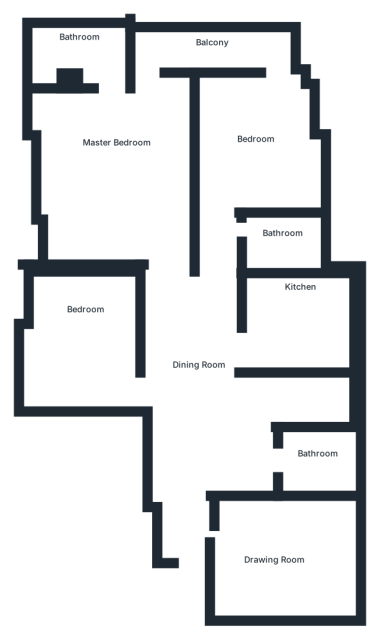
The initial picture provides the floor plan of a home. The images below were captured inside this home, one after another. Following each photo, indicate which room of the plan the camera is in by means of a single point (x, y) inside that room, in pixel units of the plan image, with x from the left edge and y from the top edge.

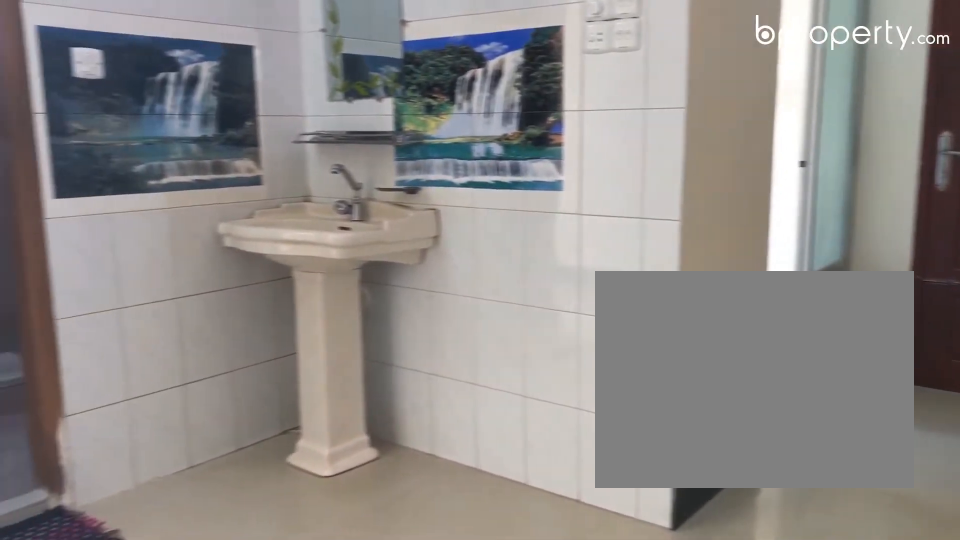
(194, 384)
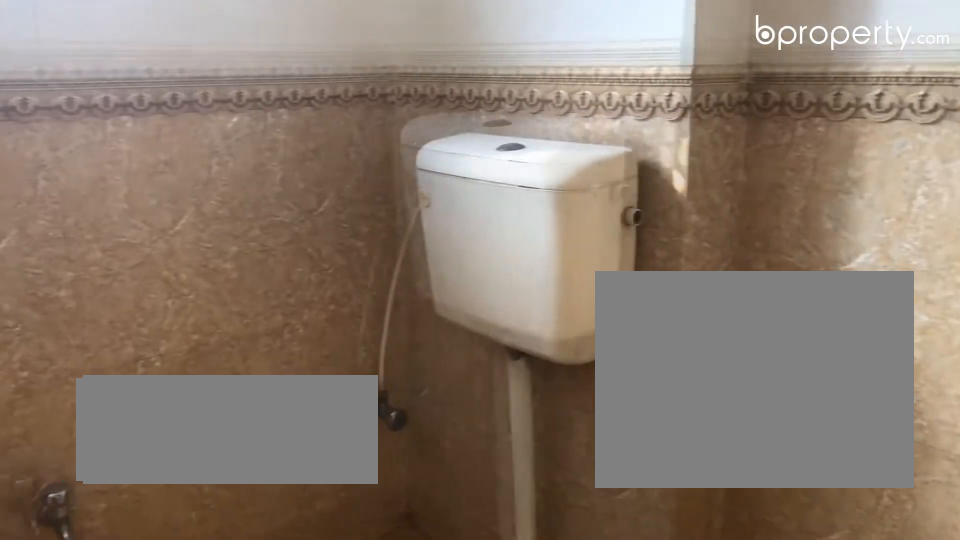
(321, 466)
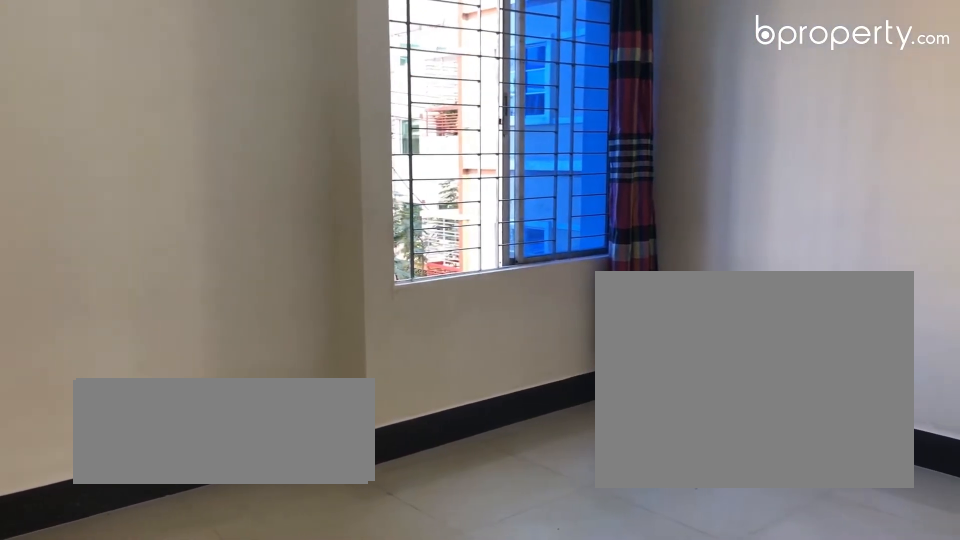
(85, 337)
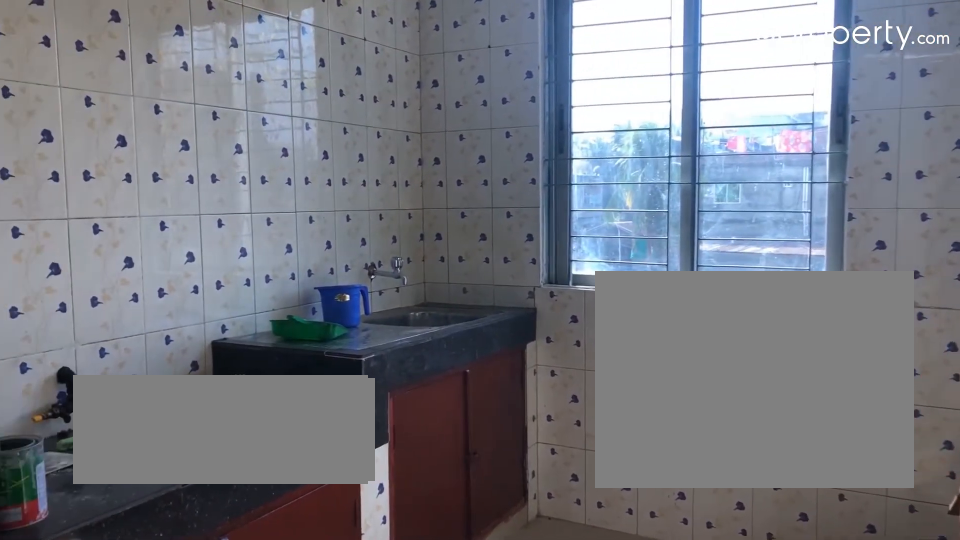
(306, 322)
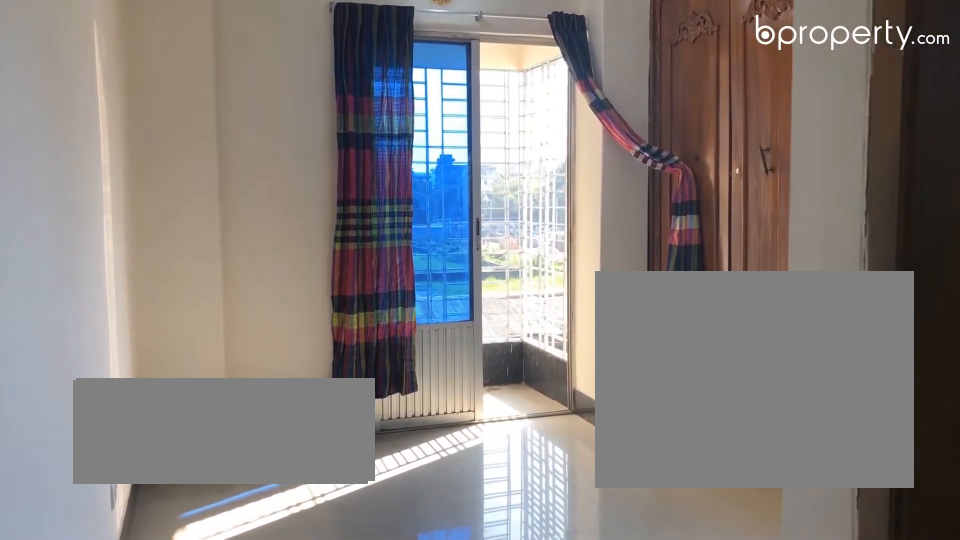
(264, 128)
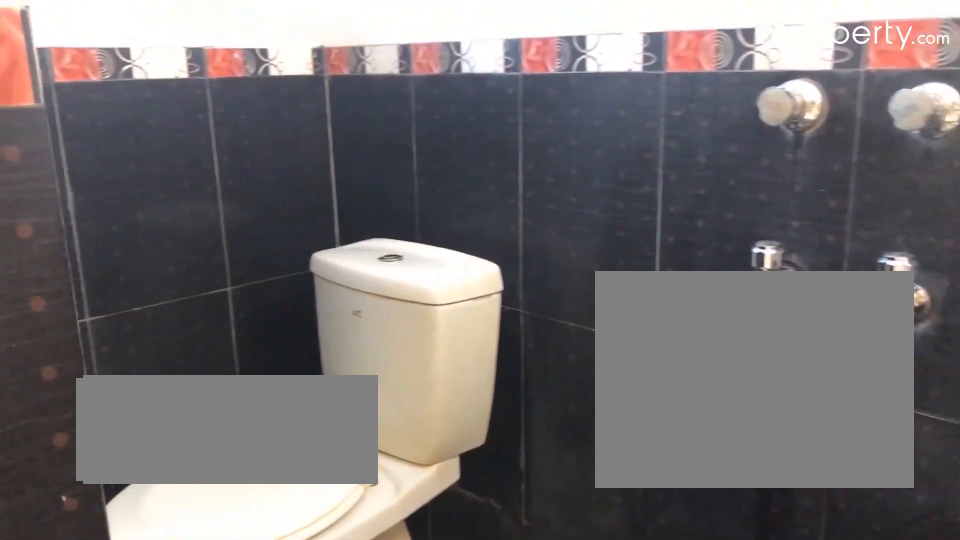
(81, 47)
